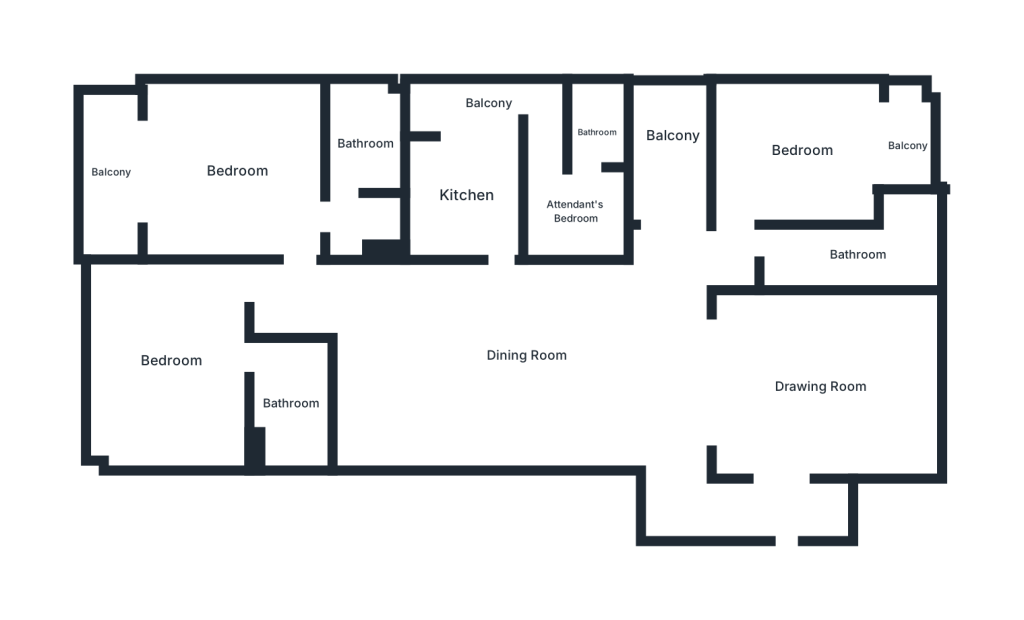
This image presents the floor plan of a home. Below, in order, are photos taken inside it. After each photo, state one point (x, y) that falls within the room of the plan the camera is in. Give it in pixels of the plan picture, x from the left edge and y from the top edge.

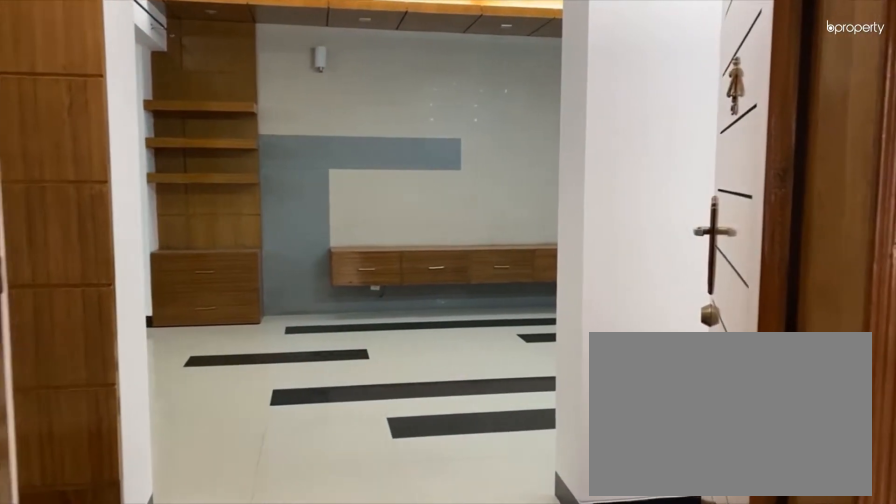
(788, 520)
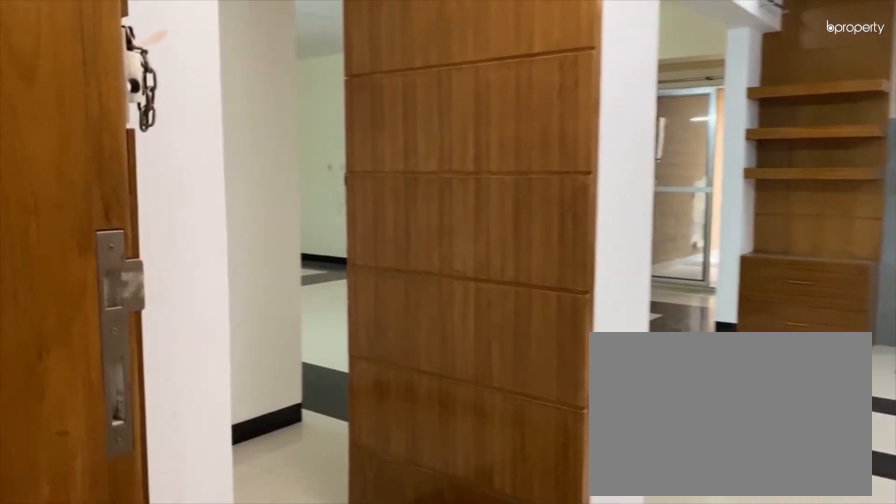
(788, 520)
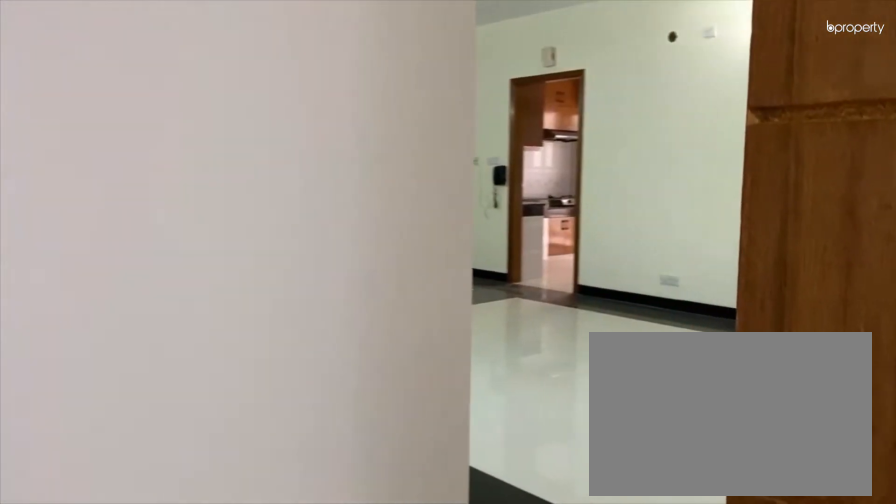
(677, 426)
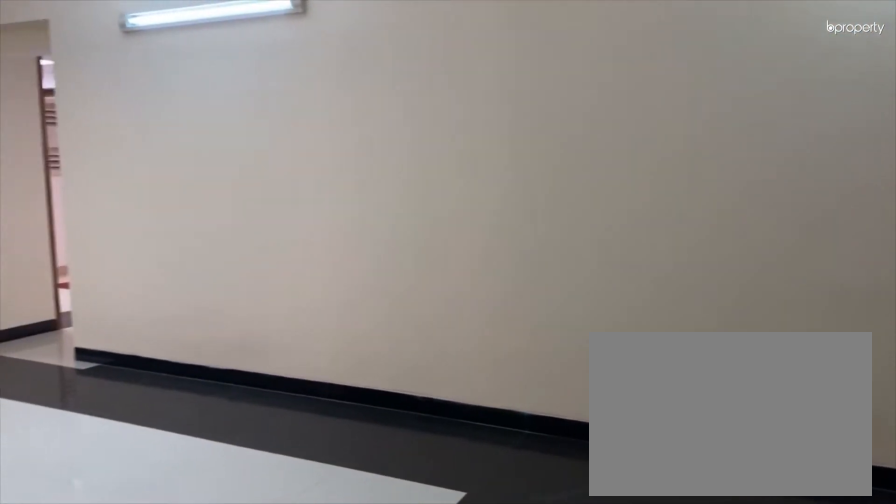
(522, 355)
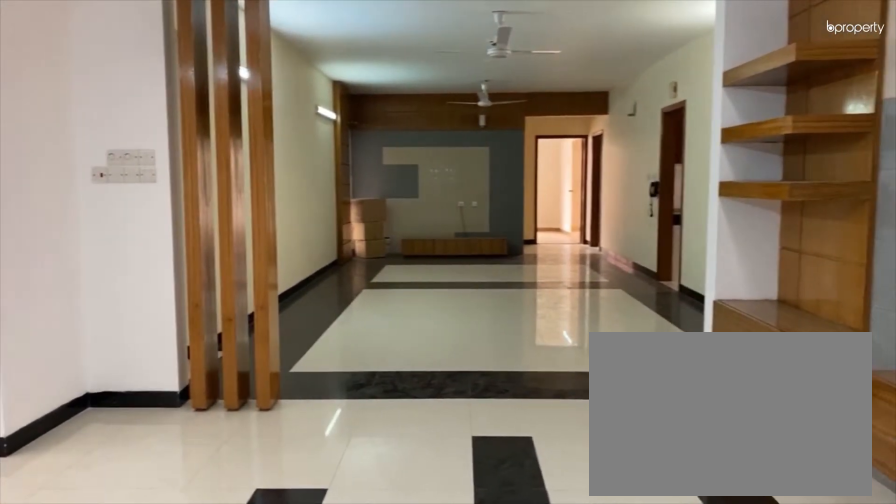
(835, 384)
